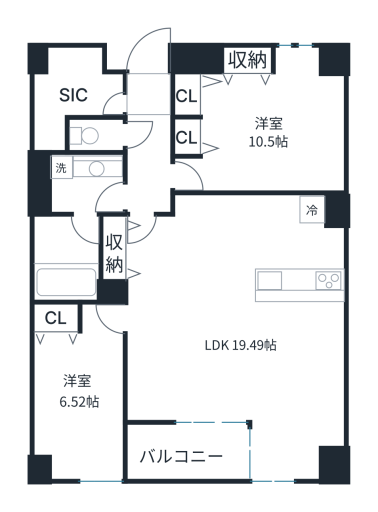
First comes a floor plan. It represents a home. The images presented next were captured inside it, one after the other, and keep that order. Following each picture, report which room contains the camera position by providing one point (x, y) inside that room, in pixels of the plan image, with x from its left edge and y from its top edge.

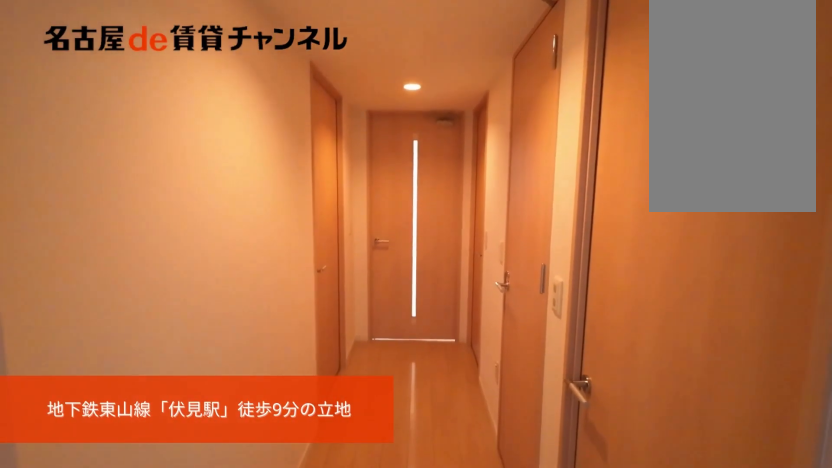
(147, 93)
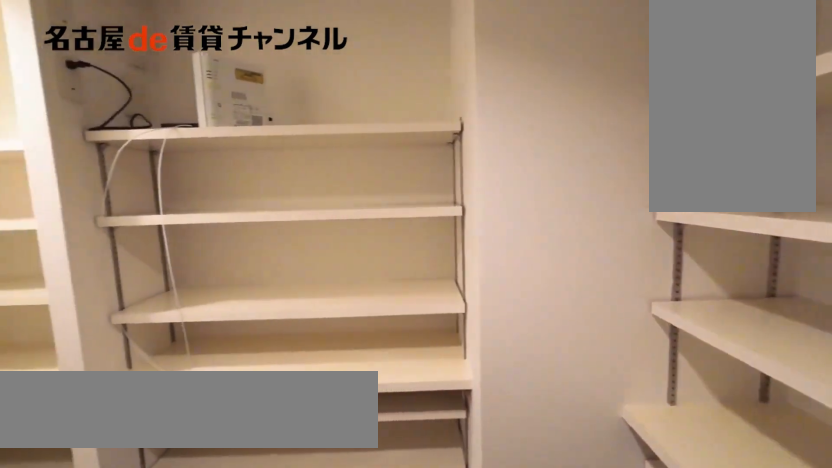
(76, 91)
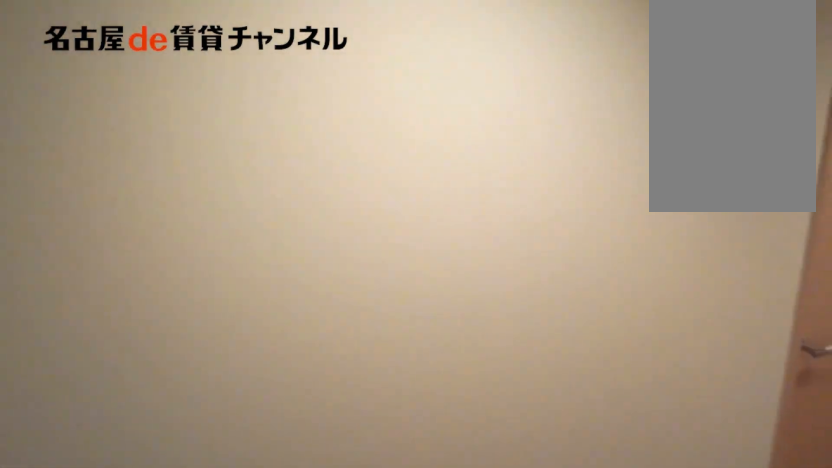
(76, 91)
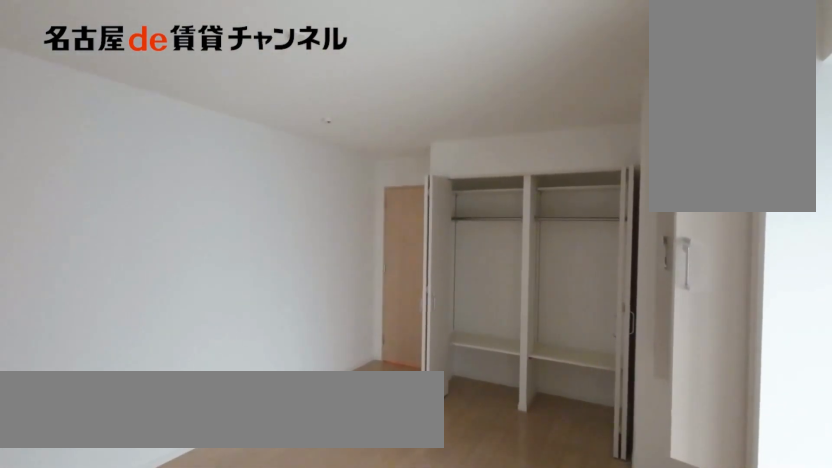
(257, 119)
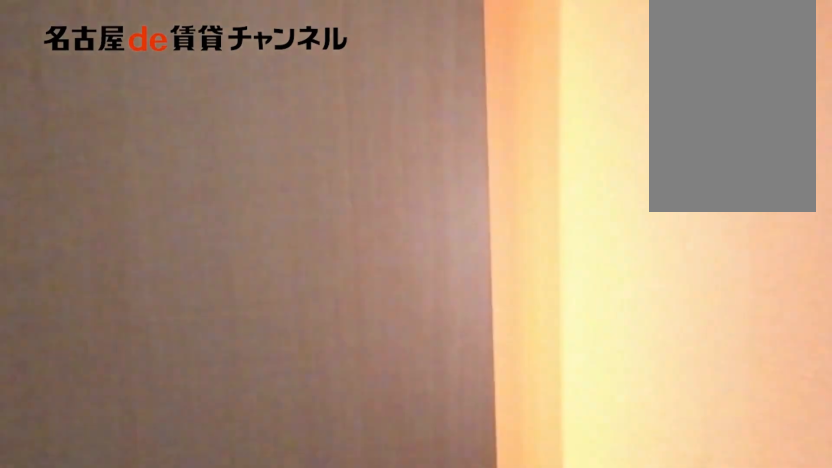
(257, 119)
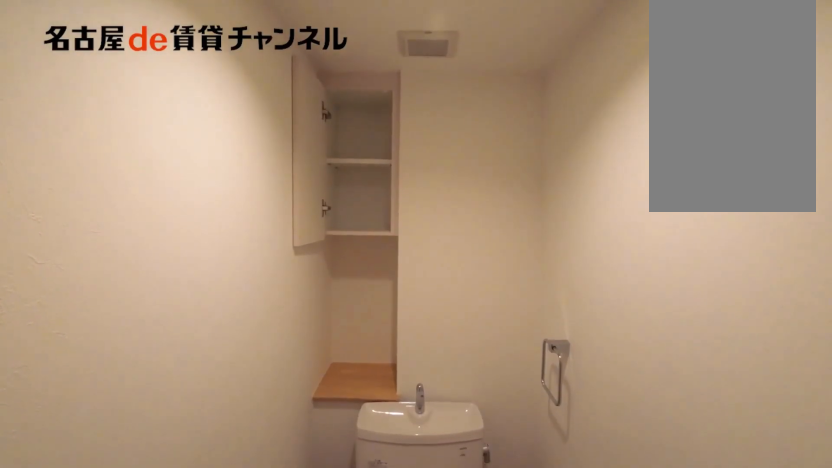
(95, 135)
